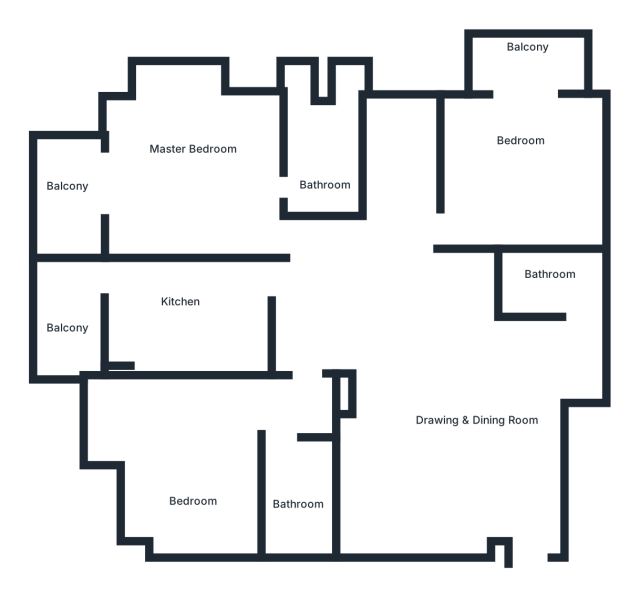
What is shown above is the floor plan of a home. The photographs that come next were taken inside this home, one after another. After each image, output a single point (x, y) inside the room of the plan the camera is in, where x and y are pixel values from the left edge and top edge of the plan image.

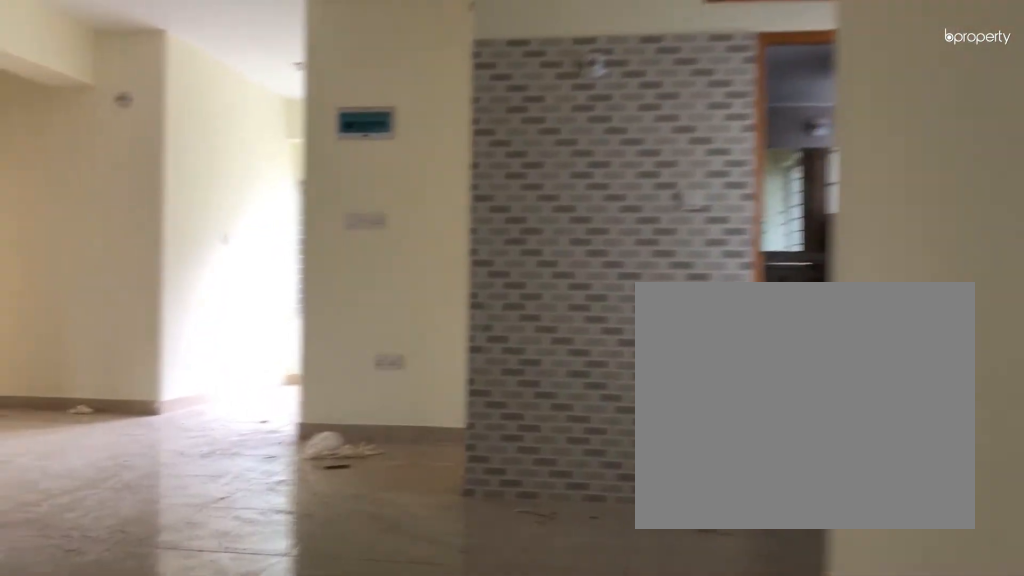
(520, 483)
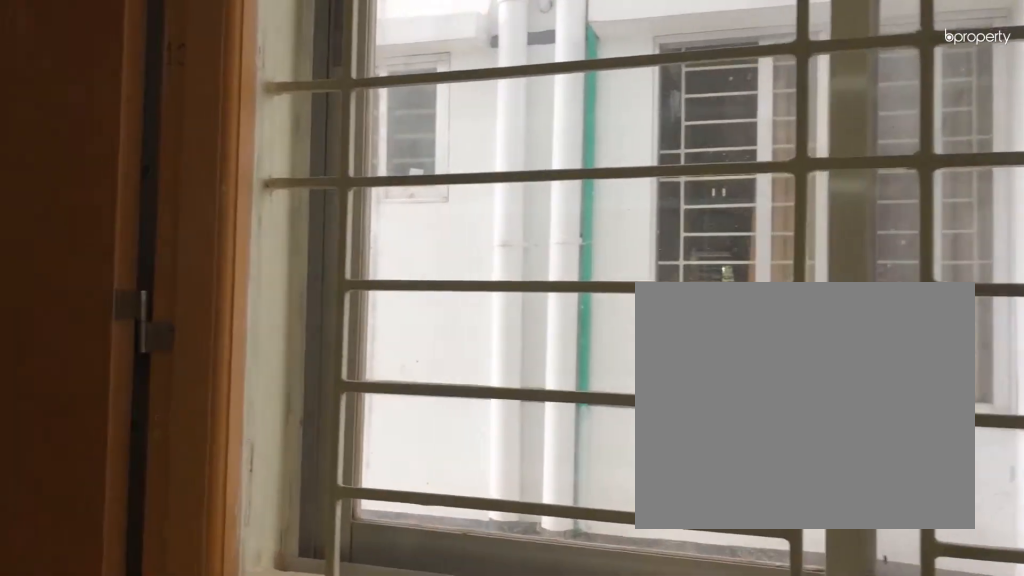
(575, 339)
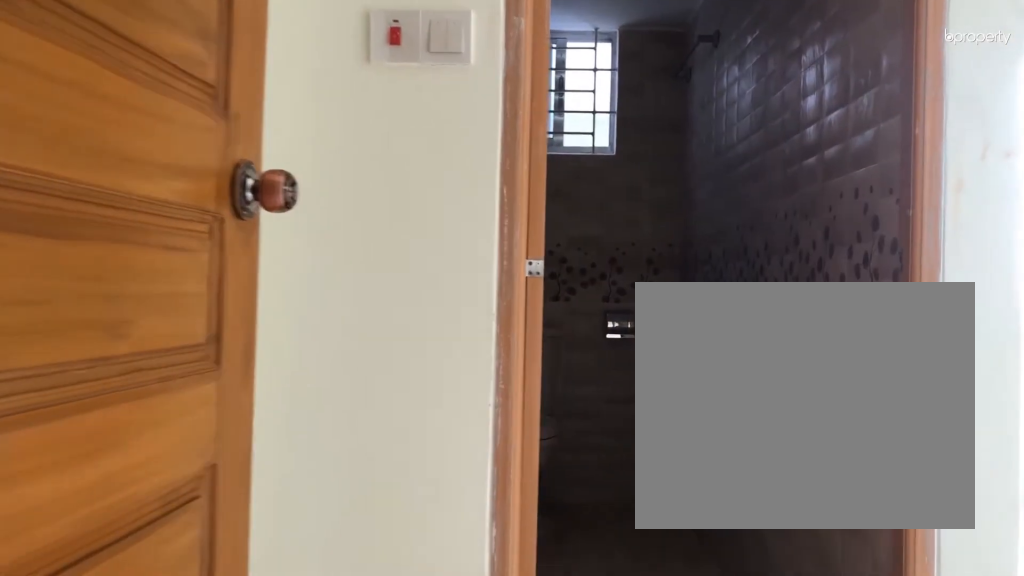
(258, 418)
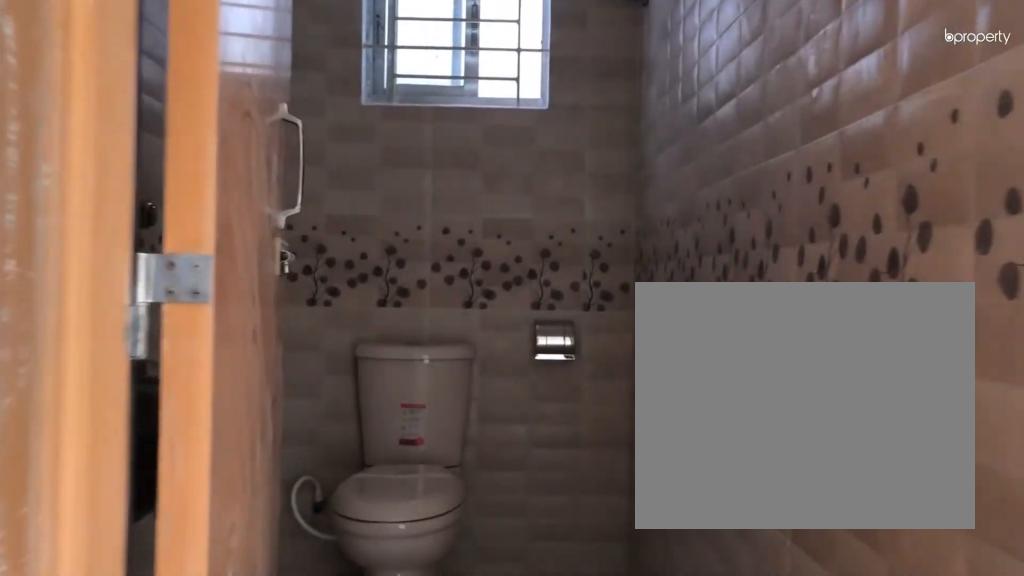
(291, 472)
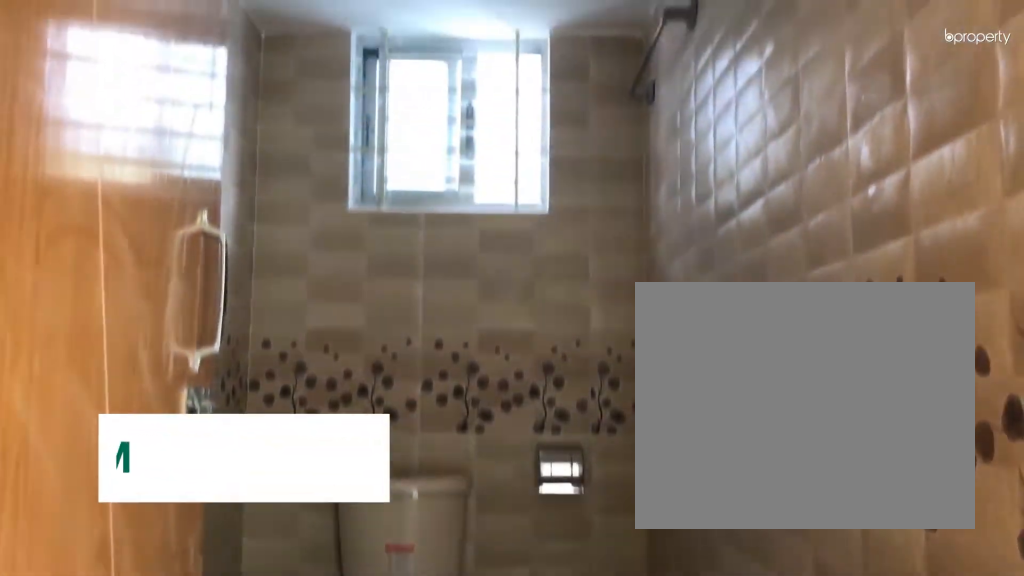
(291, 472)
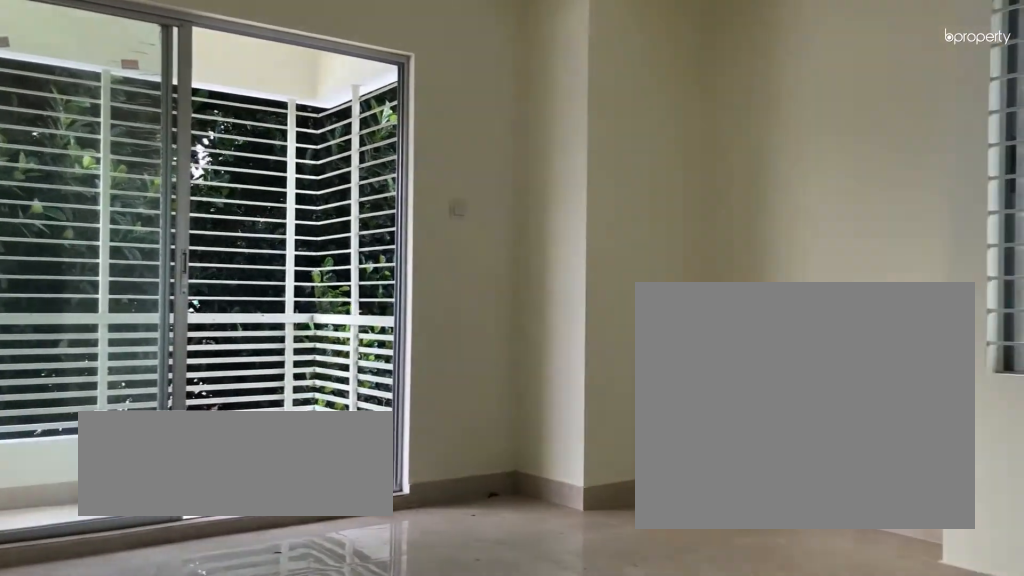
(193, 174)
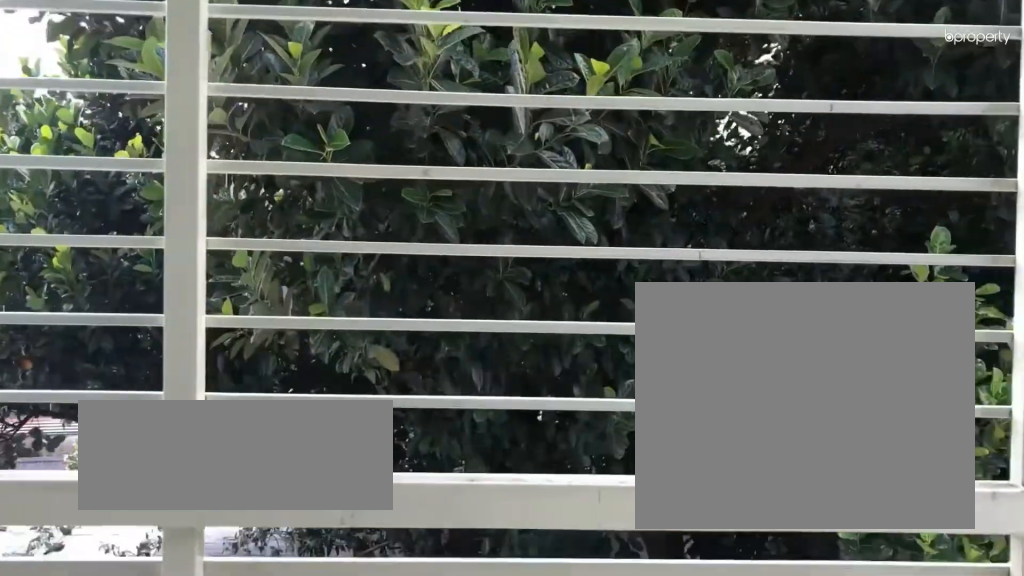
(73, 198)
